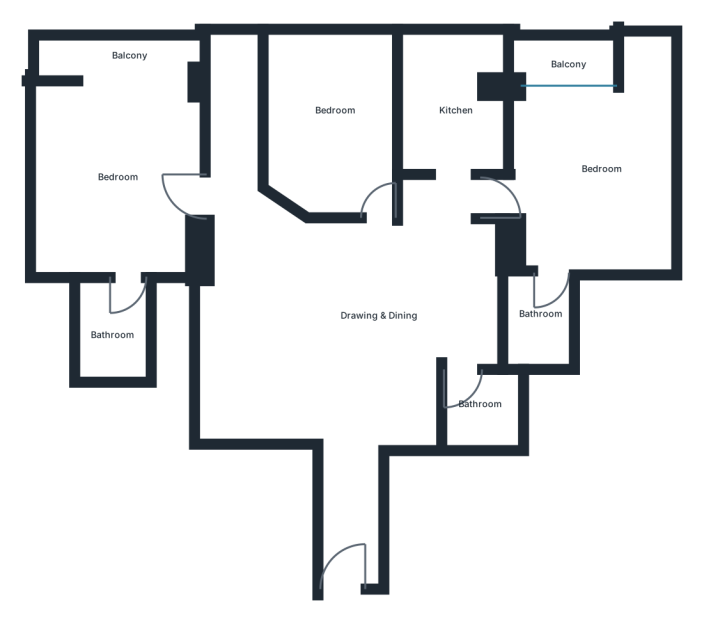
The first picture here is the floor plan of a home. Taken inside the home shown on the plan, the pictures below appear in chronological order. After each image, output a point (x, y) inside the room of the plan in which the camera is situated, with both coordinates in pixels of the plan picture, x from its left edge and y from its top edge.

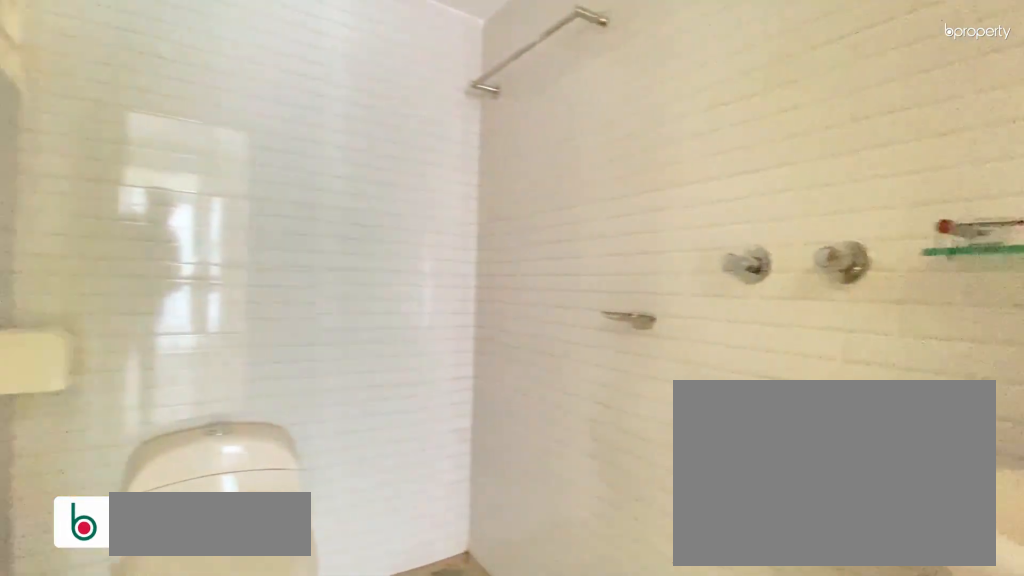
(110, 331)
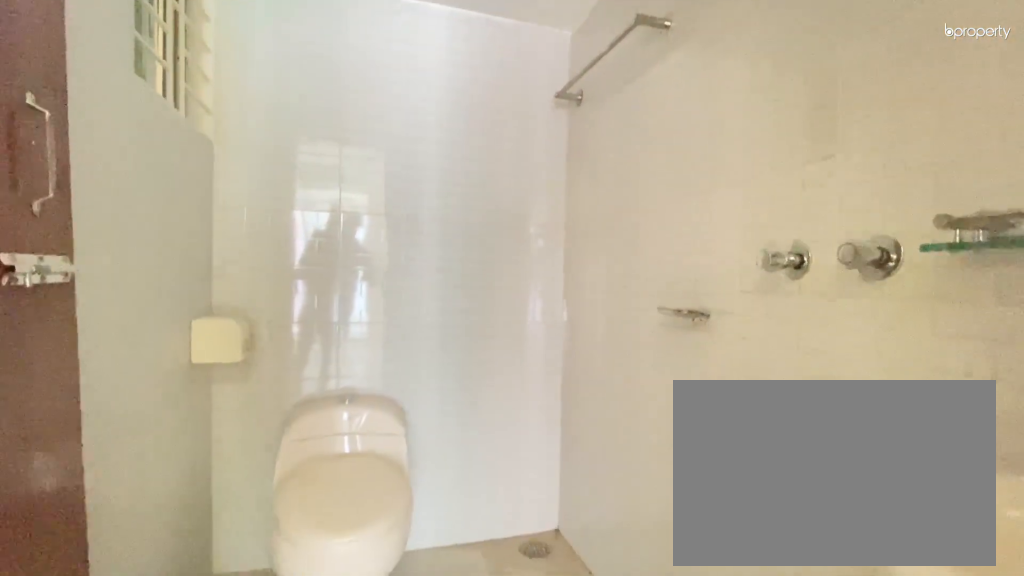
(110, 331)
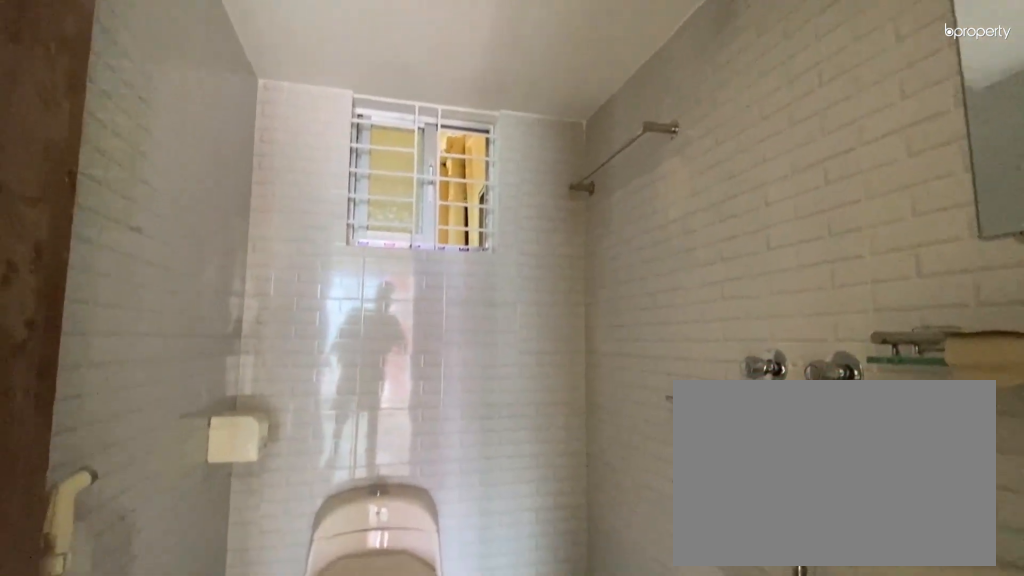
(538, 321)
